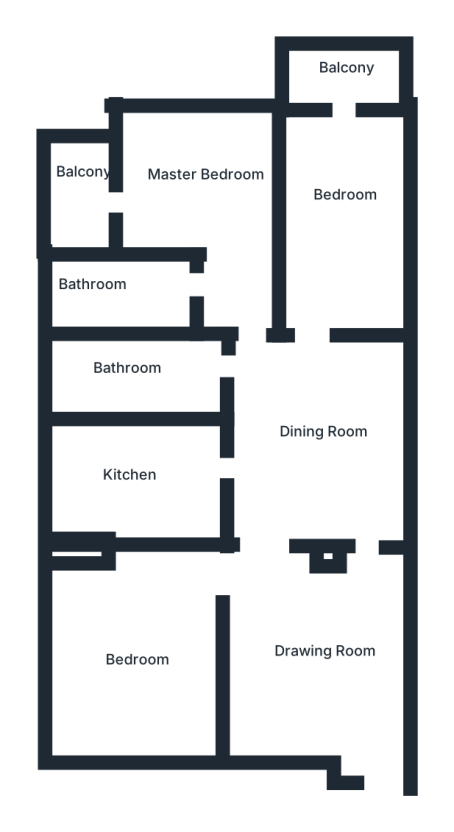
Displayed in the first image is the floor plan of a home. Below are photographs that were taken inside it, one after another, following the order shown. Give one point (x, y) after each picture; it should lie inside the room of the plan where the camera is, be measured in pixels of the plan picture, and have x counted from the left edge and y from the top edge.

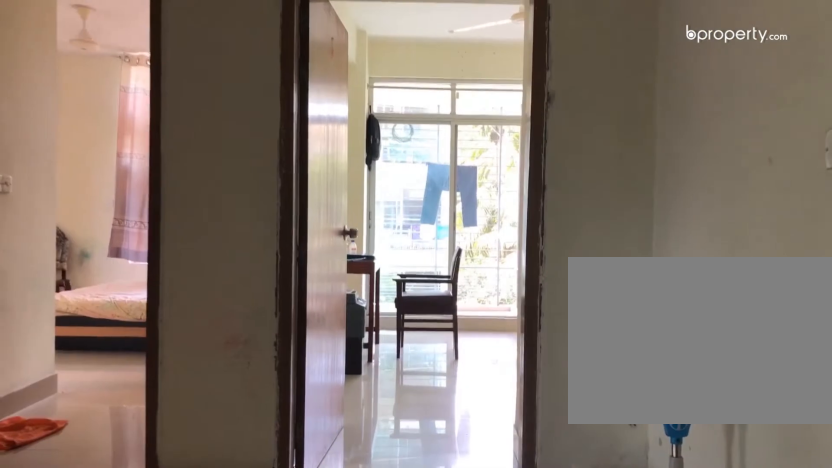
(310, 376)
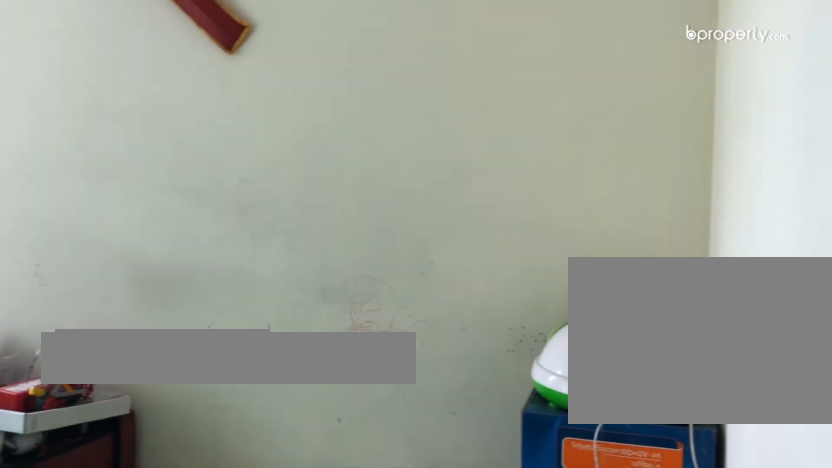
(342, 230)
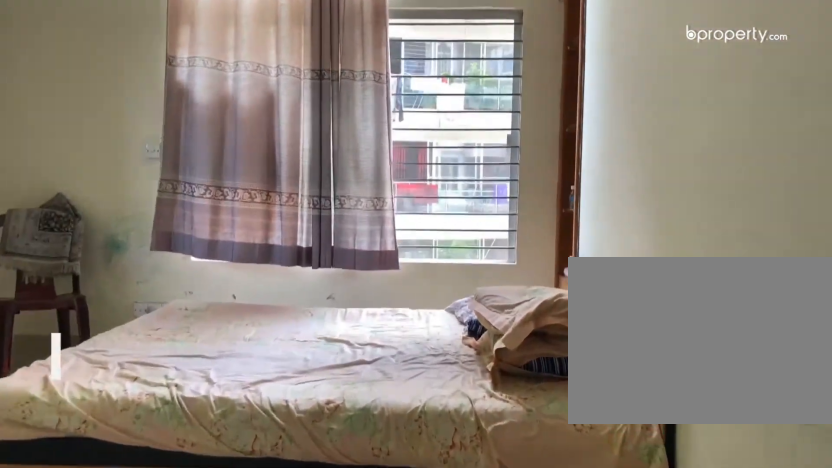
(224, 200)
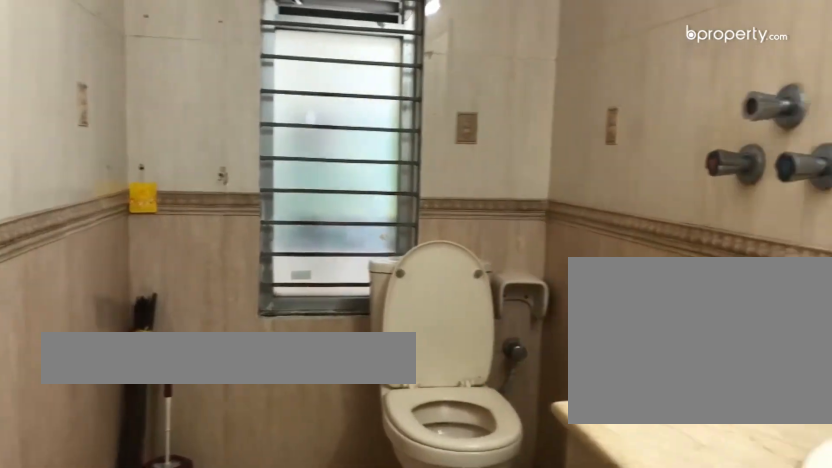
(126, 293)
